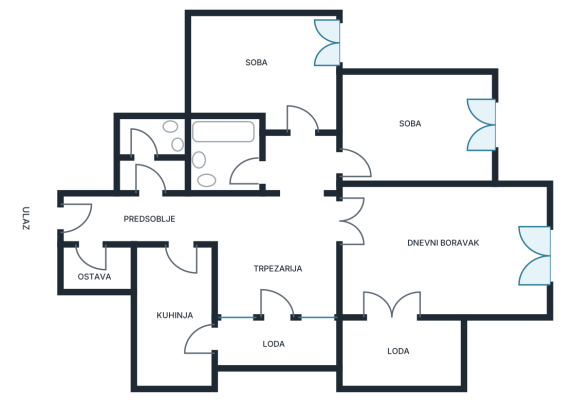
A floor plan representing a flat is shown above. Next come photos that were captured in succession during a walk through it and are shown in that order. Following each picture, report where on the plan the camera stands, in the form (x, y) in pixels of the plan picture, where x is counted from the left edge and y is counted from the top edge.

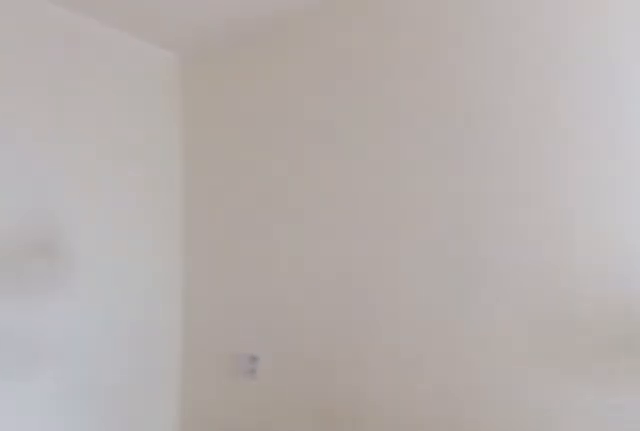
(312, 120)
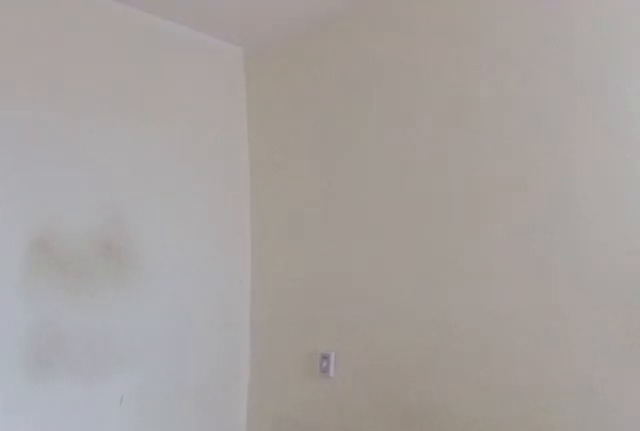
(313, 118)
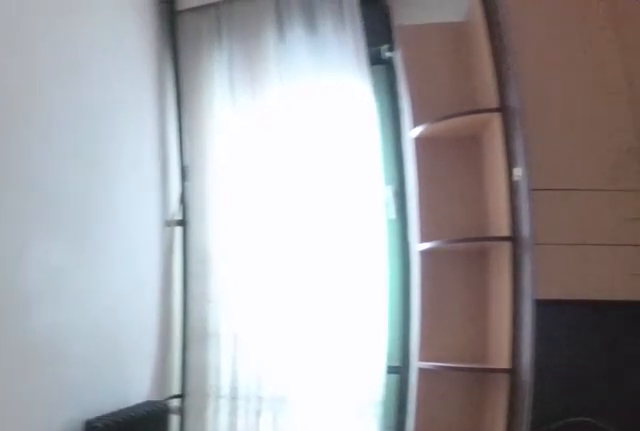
(209, 53)
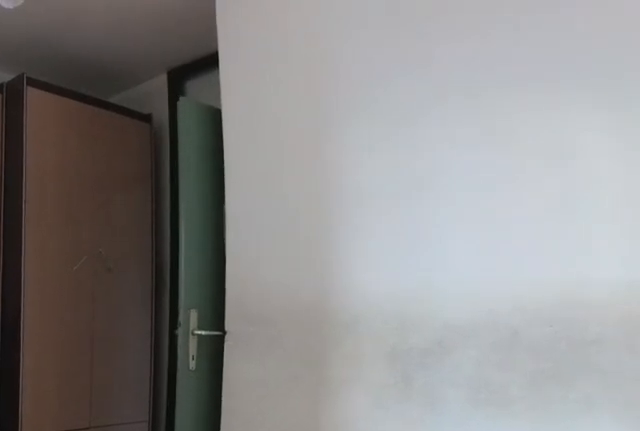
(204, 36)
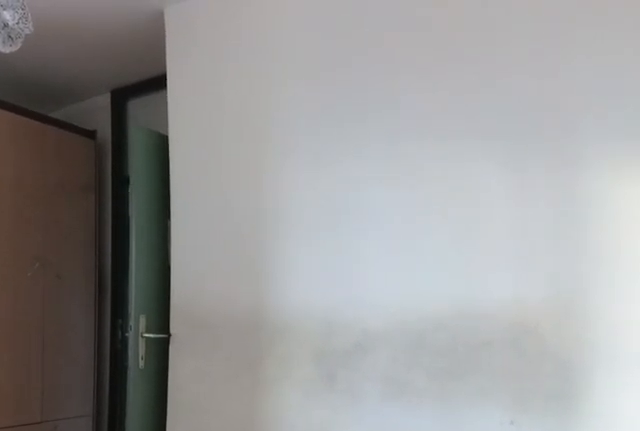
(204, 36)
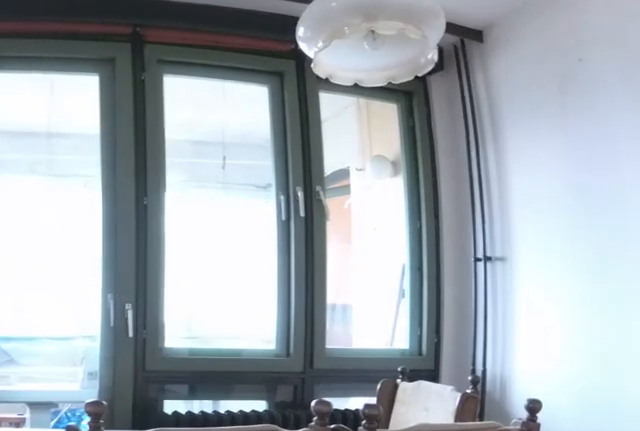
(305, 205)
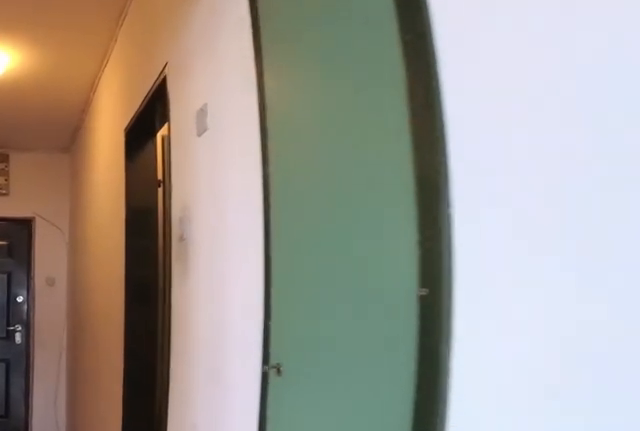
(278, 224)
